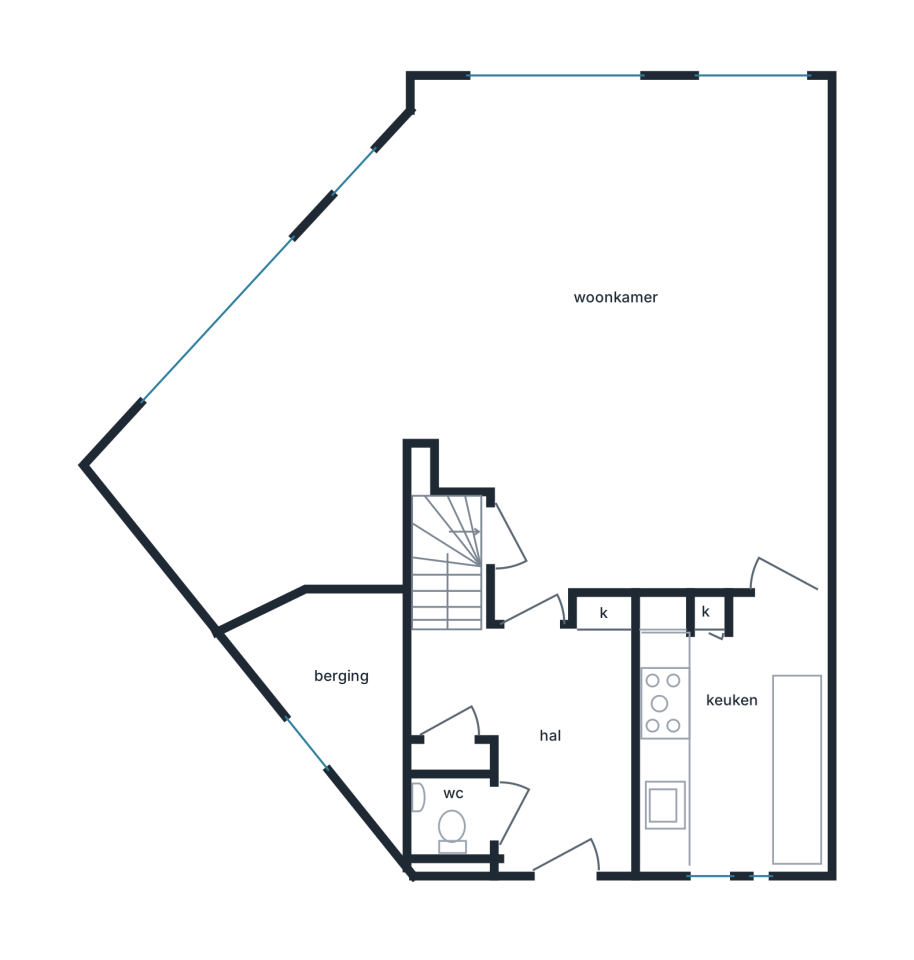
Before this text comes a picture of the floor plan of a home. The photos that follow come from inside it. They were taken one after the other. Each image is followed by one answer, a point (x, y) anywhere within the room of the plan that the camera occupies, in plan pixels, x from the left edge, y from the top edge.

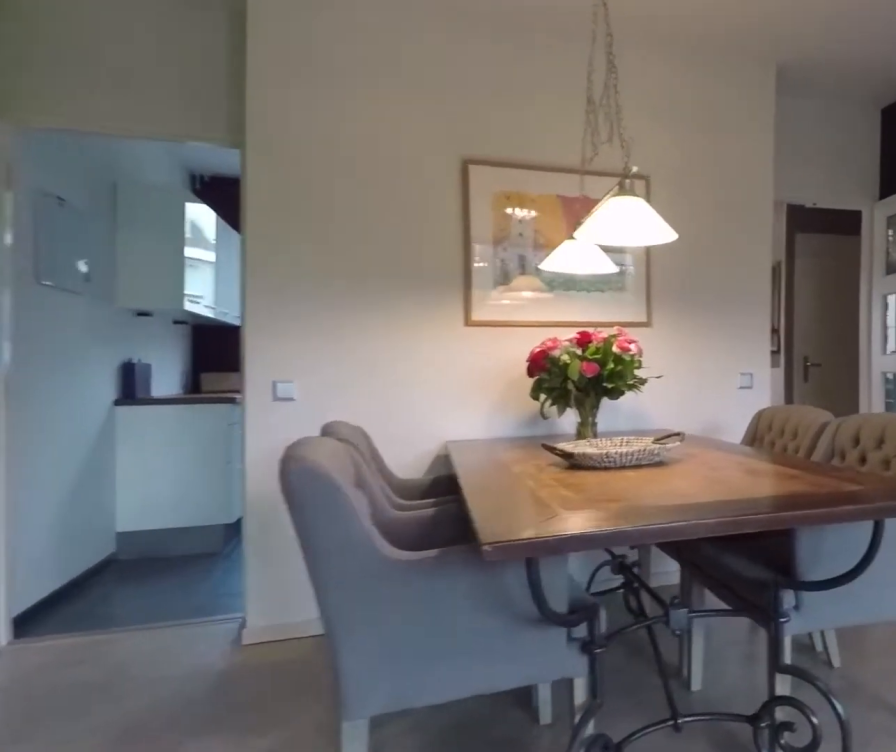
(587, 439)
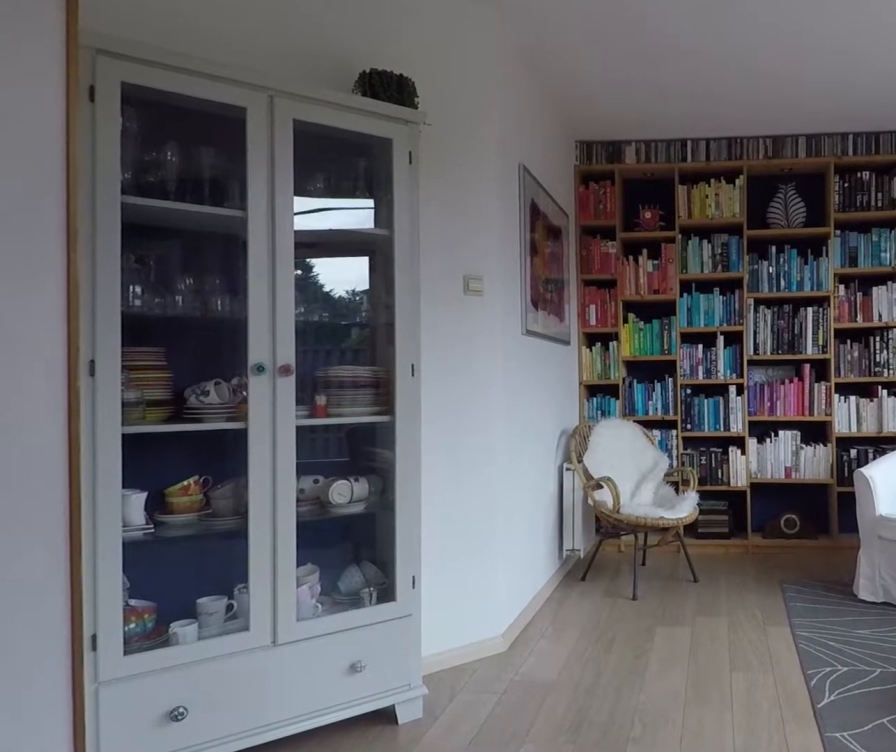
(587, 439)
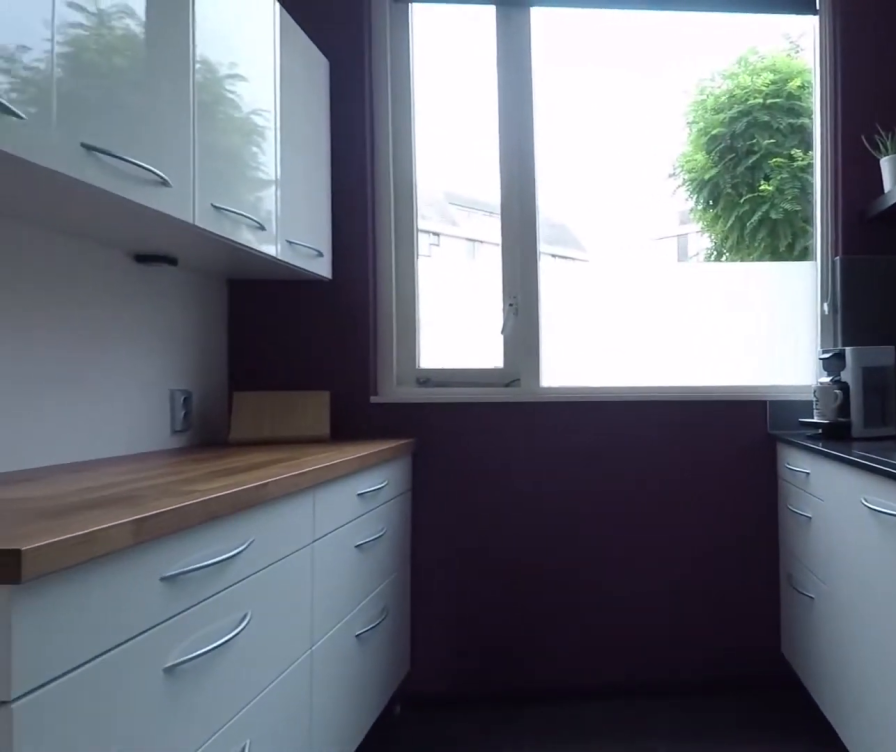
(734, 740)
